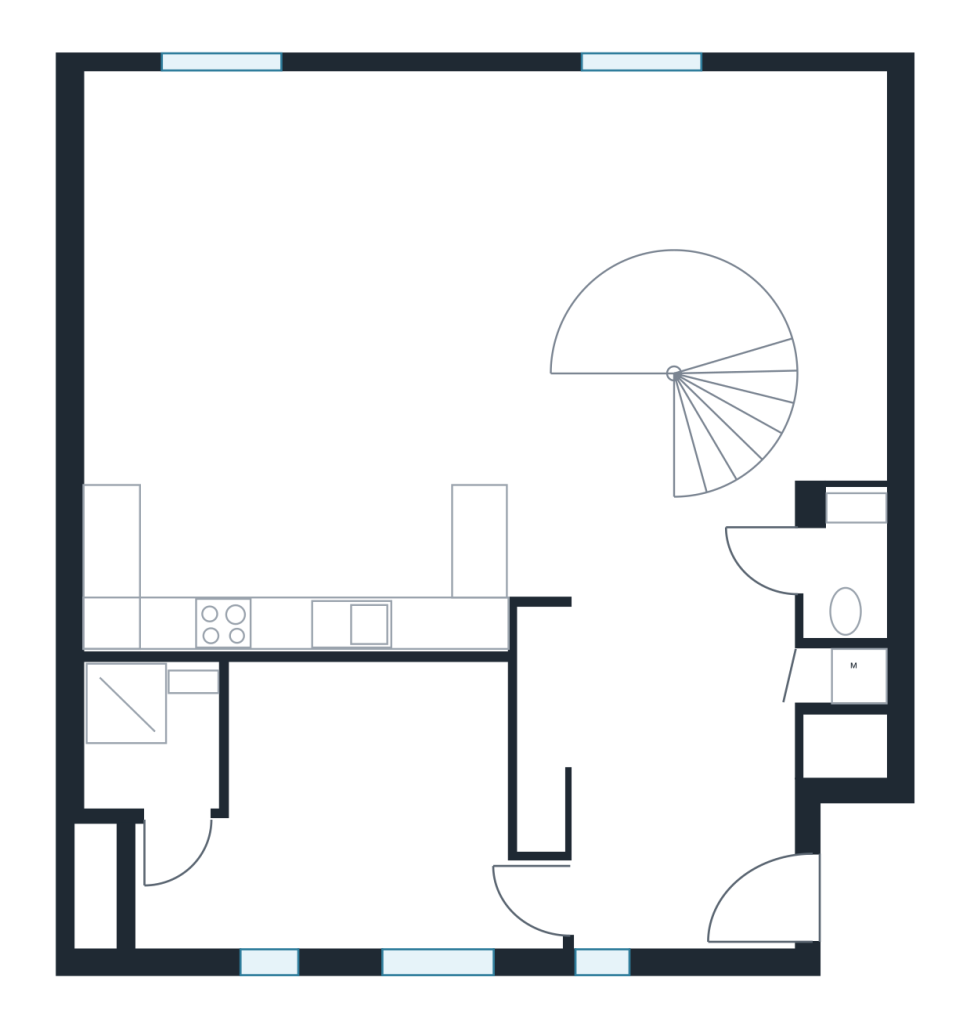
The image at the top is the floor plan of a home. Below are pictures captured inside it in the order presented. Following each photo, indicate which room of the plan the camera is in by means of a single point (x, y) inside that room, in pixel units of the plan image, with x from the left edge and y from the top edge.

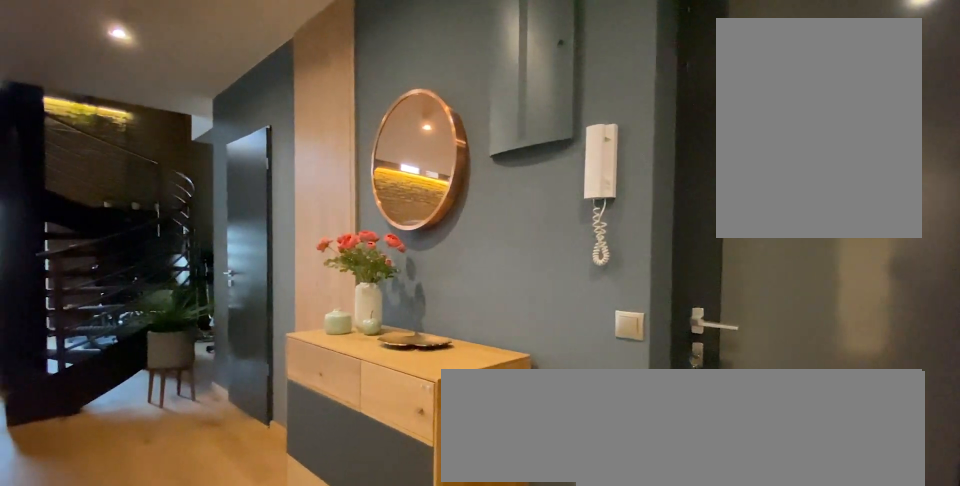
(690, 789)
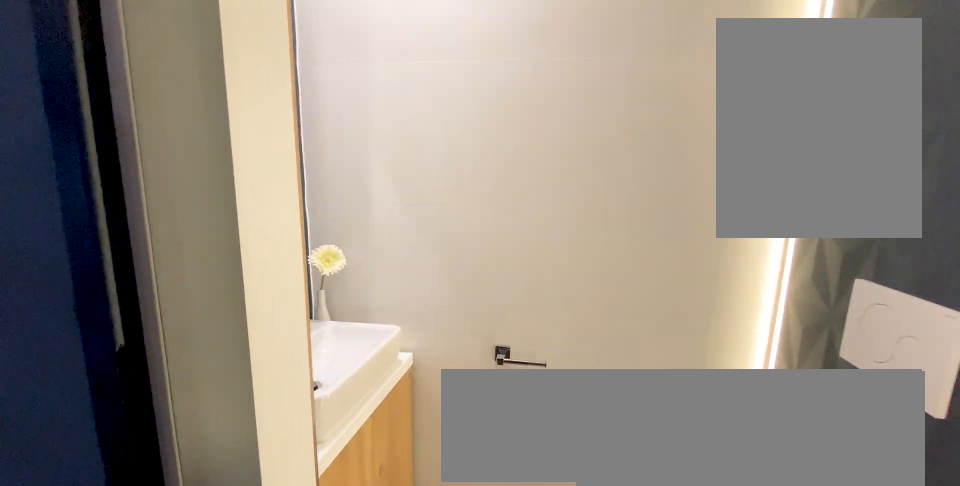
(845, 575)
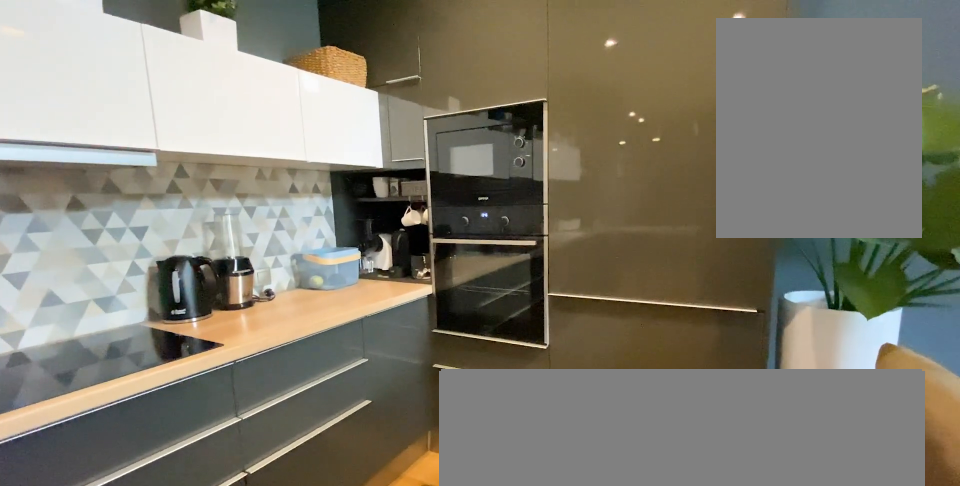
(356, 357)
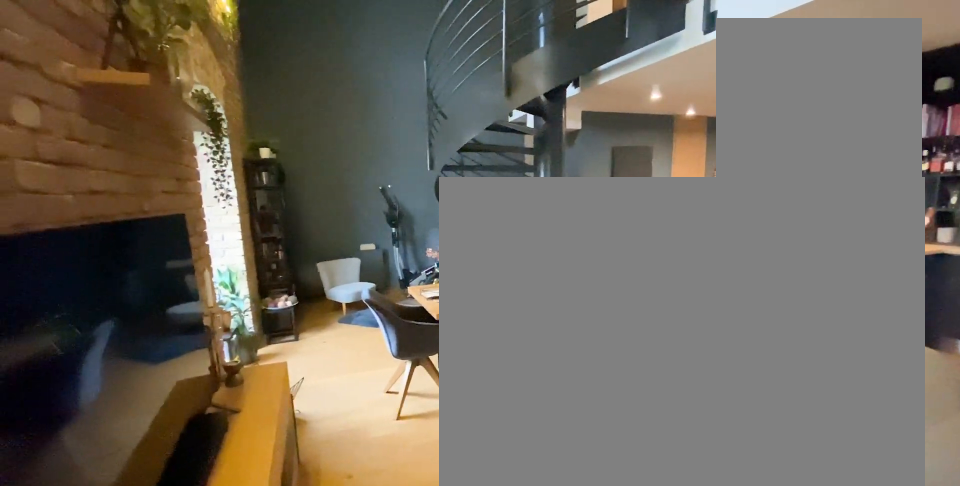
(356, 357)
